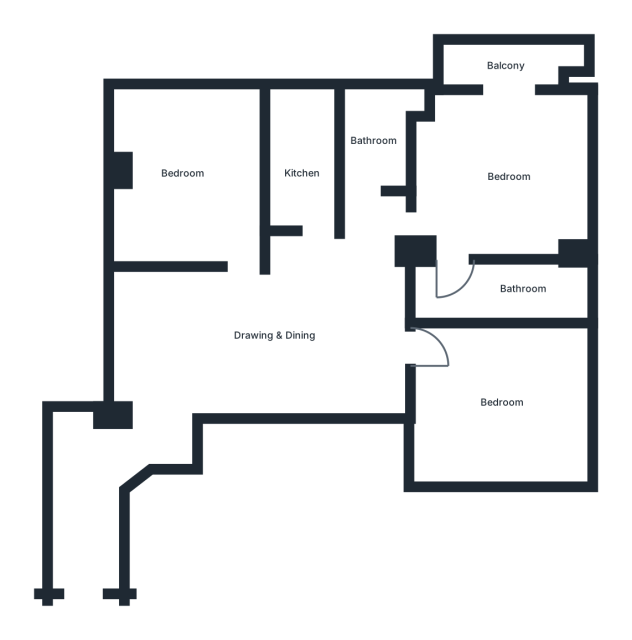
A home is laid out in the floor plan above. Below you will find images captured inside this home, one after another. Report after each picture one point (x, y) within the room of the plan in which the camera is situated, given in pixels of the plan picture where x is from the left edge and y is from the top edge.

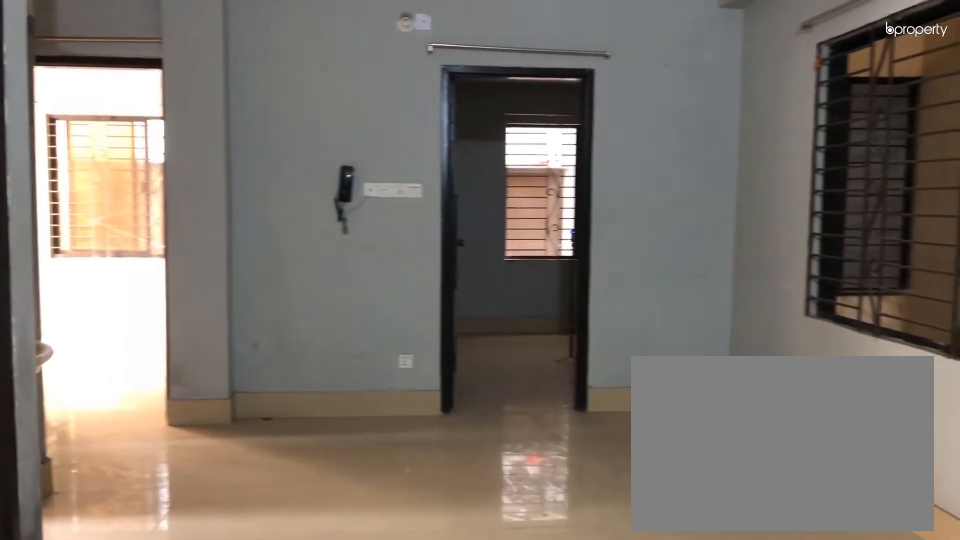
(253, 340)
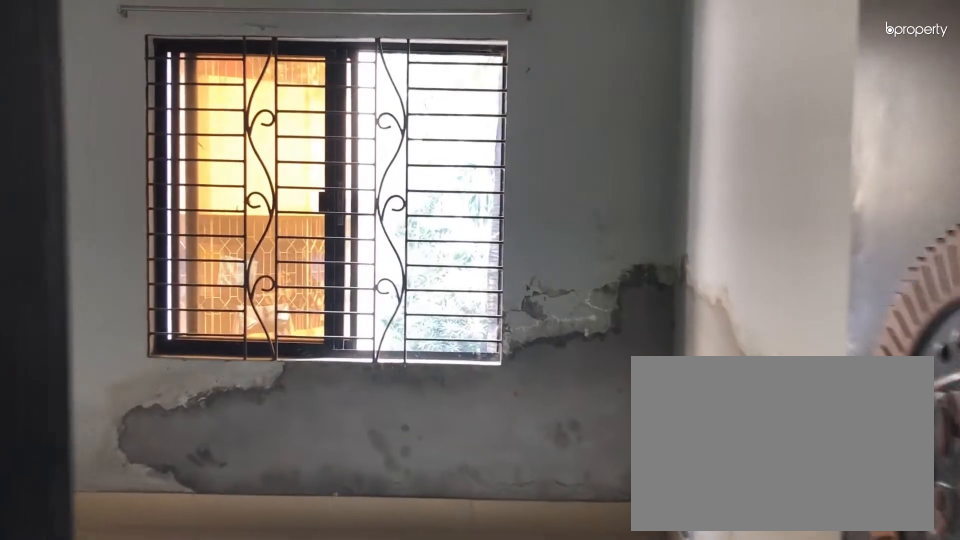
(198, 181)
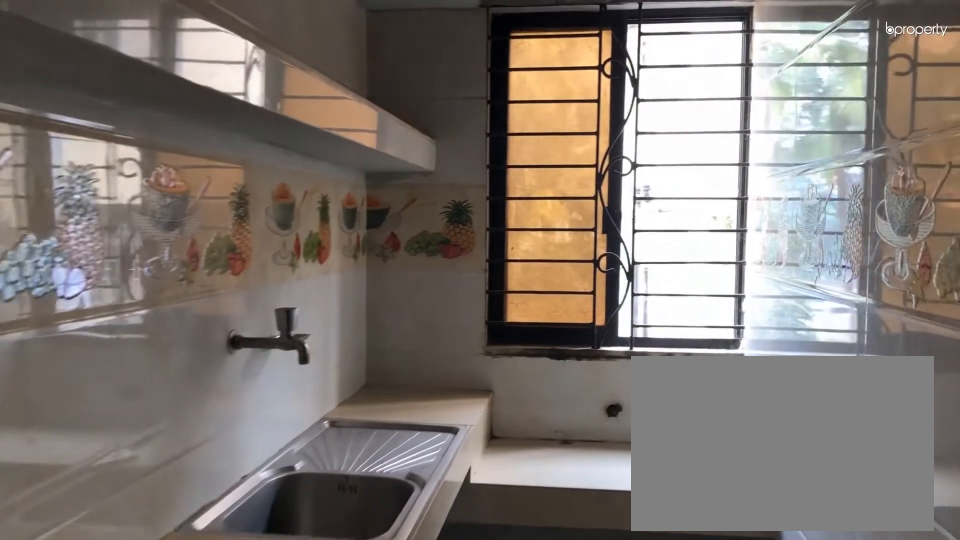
(306, 157)
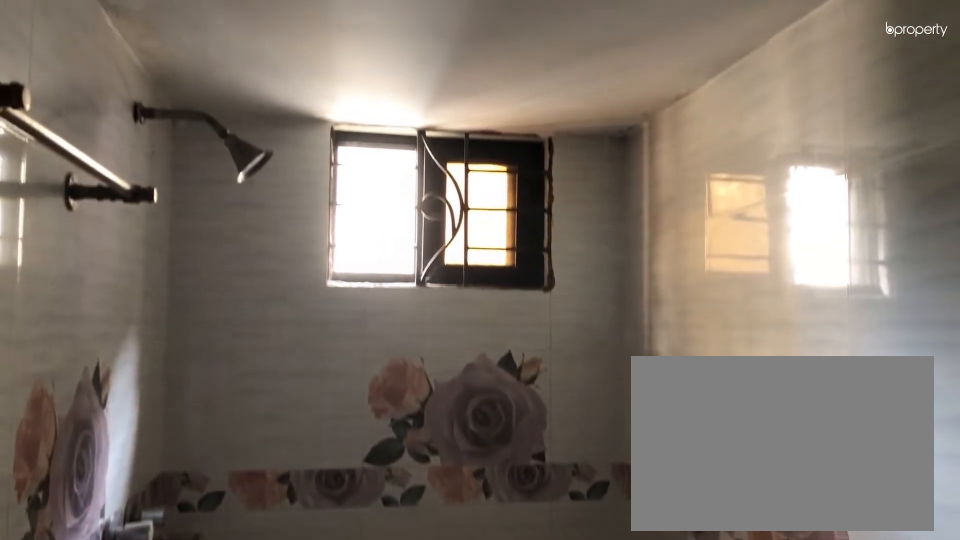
(375, 140)
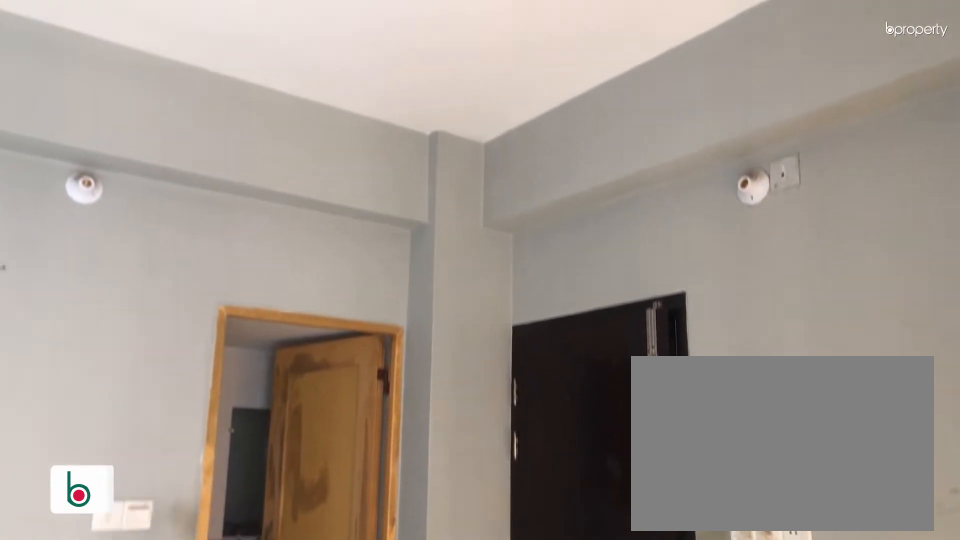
(505, 158)
